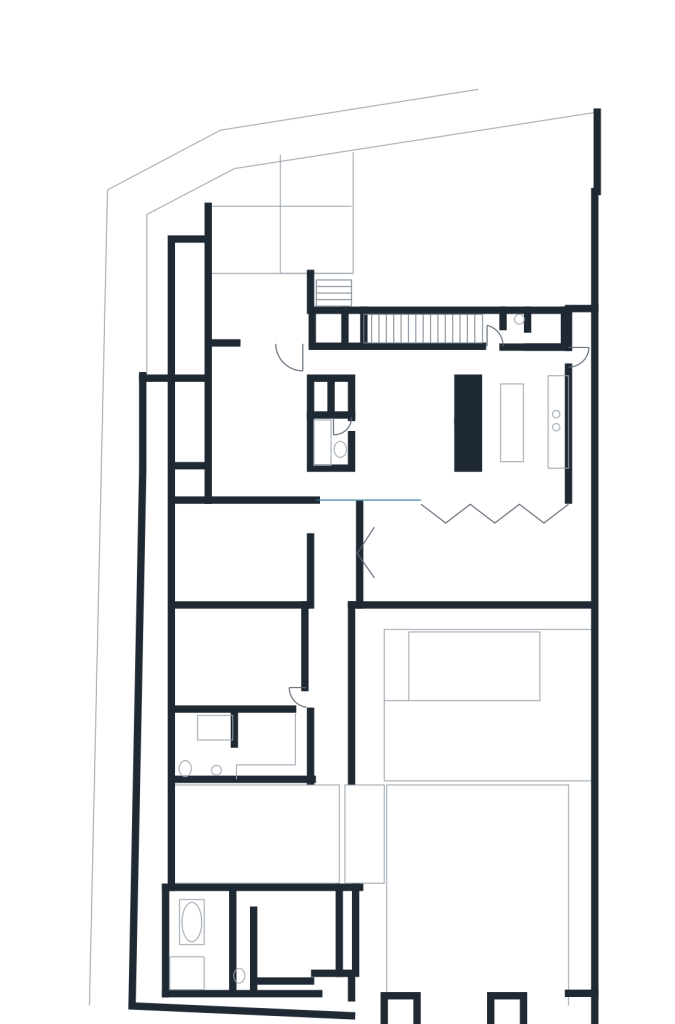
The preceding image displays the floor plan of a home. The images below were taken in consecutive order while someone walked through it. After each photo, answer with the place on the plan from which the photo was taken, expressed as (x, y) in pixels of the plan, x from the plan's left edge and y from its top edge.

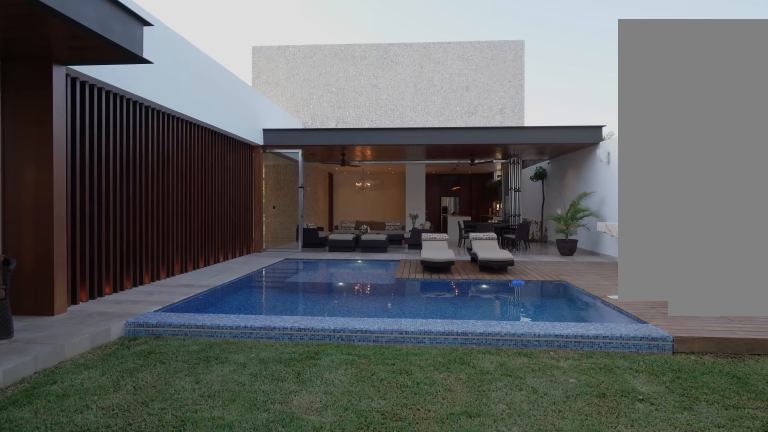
(467, 878)
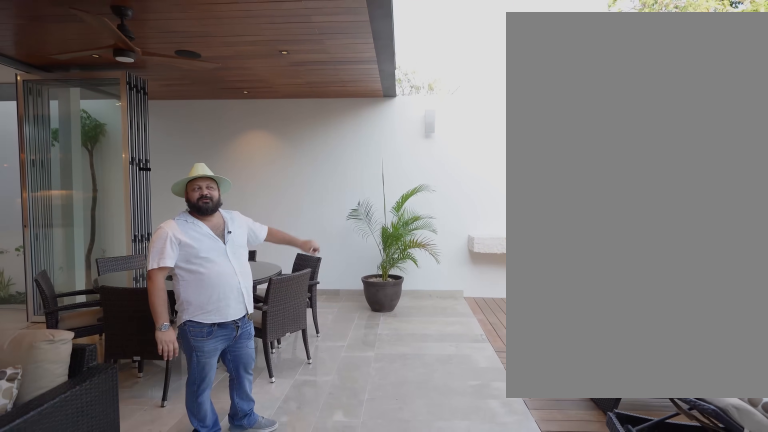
(467, 599)
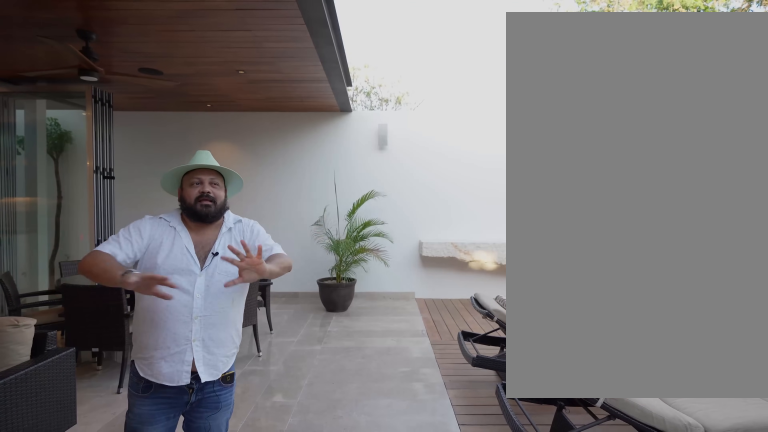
(473, 599)
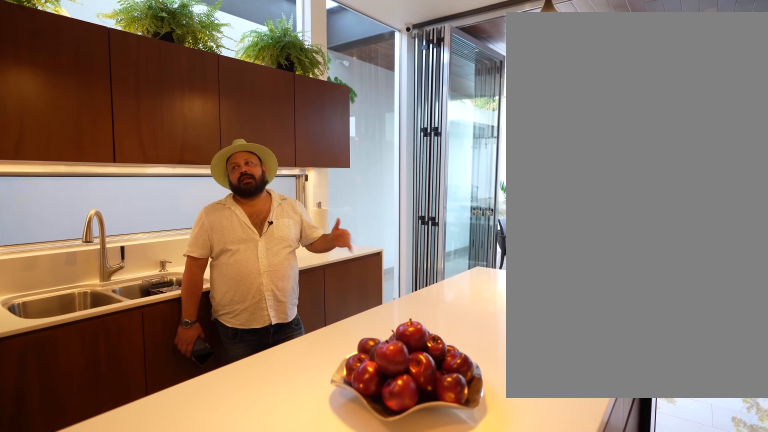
(492, 405)
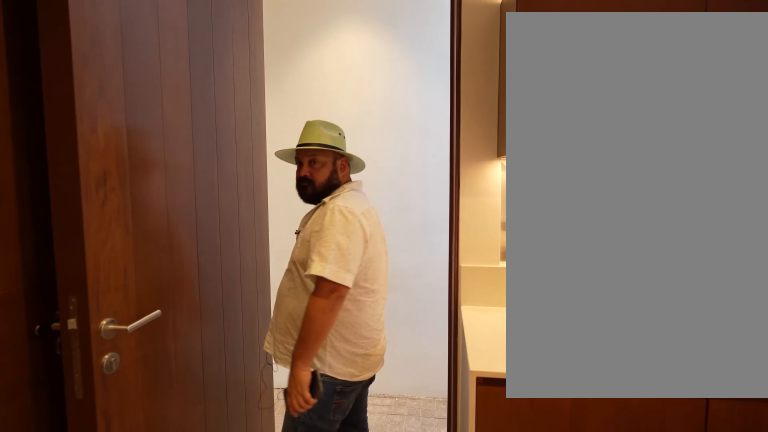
(500, 380)
